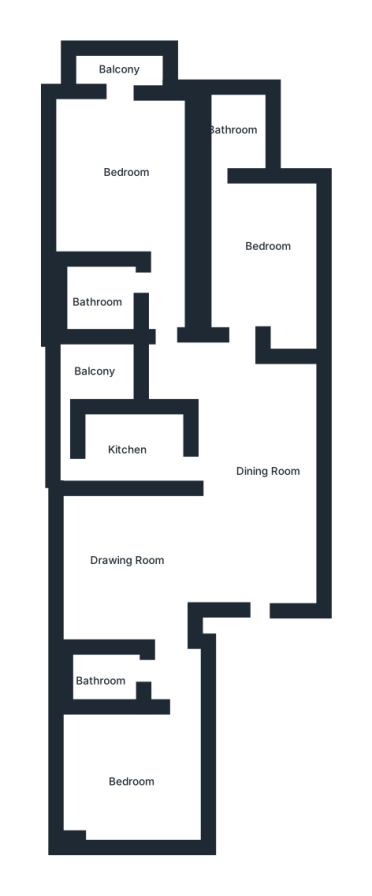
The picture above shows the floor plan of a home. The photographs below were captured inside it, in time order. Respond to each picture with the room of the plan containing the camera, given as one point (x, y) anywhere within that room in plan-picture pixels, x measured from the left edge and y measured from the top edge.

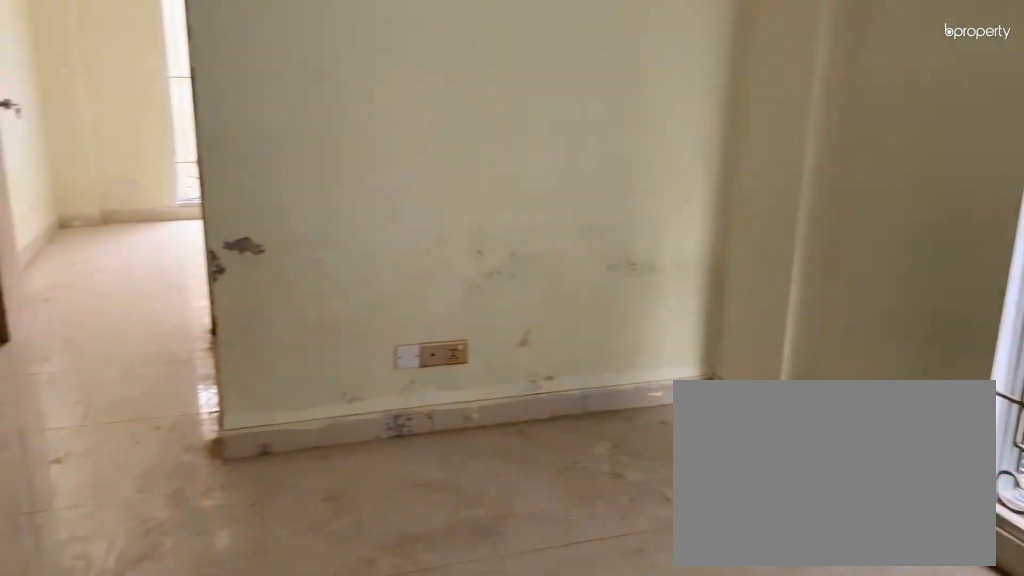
(119, 553)
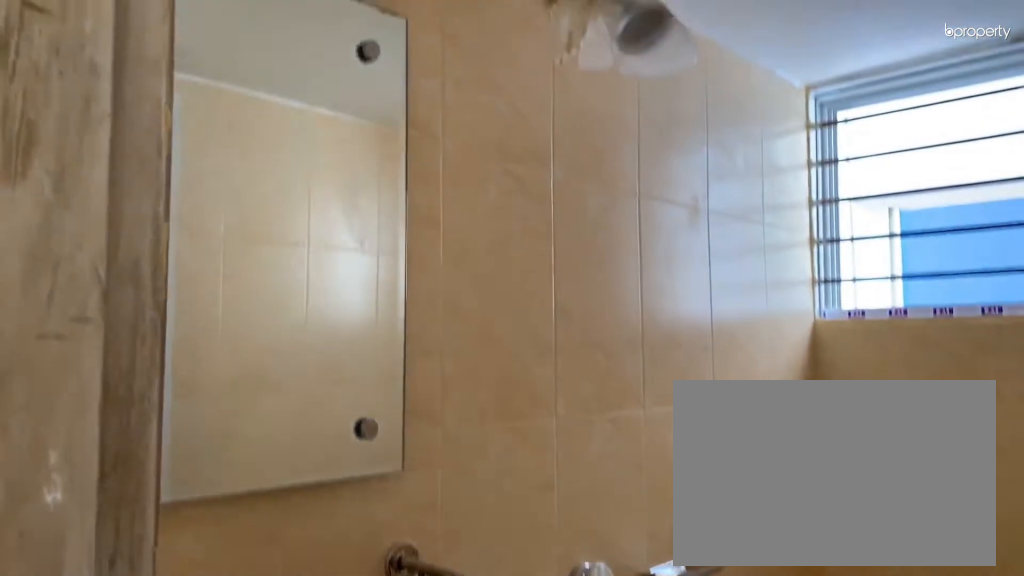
(108, 672)
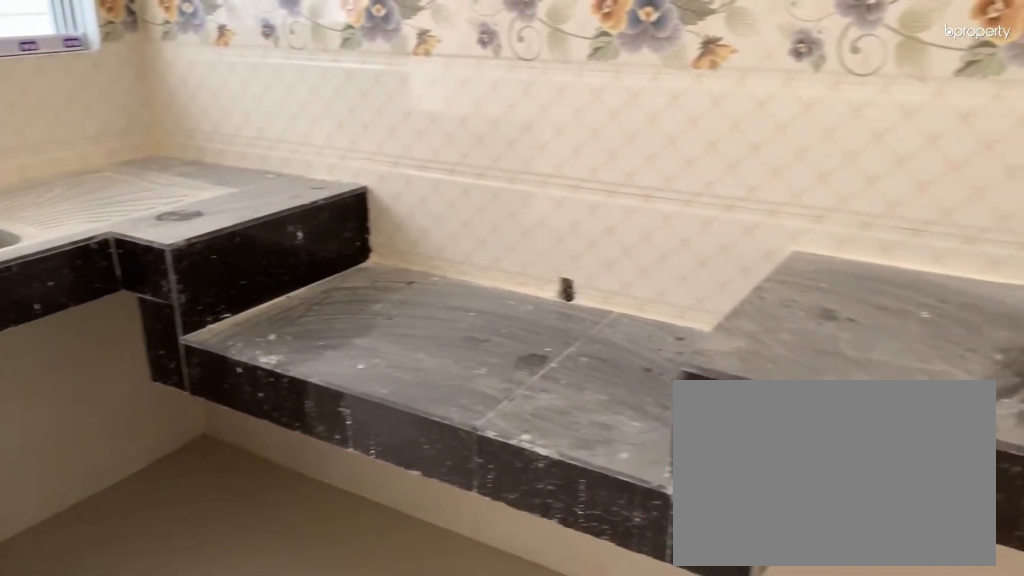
(132, 445)
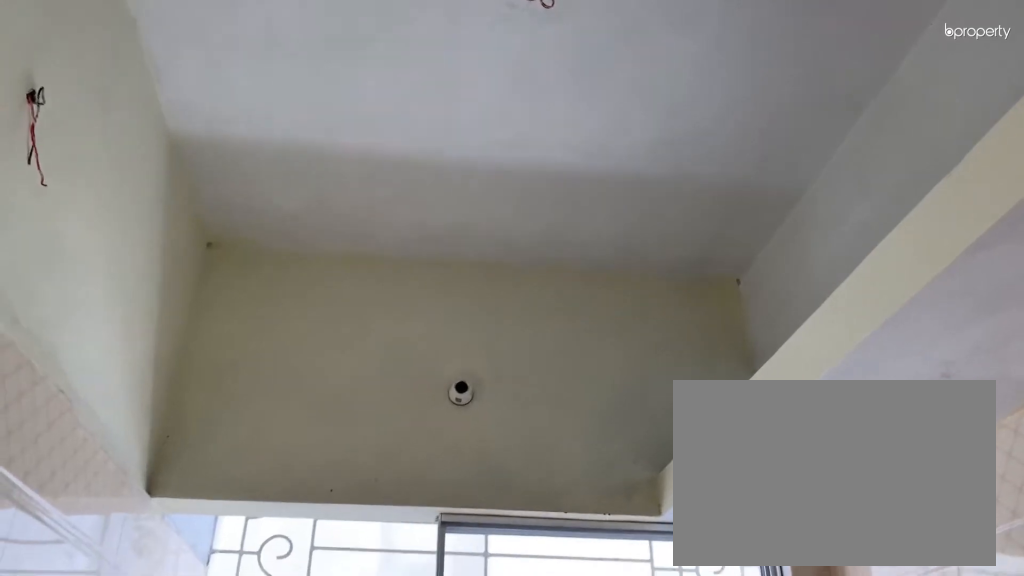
(132, 445)
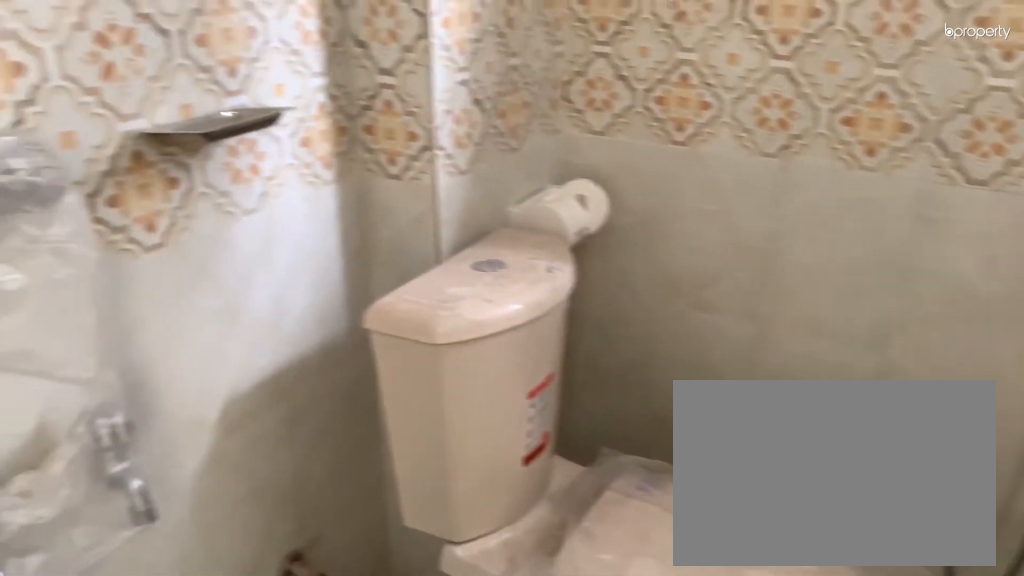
(98, 298)
